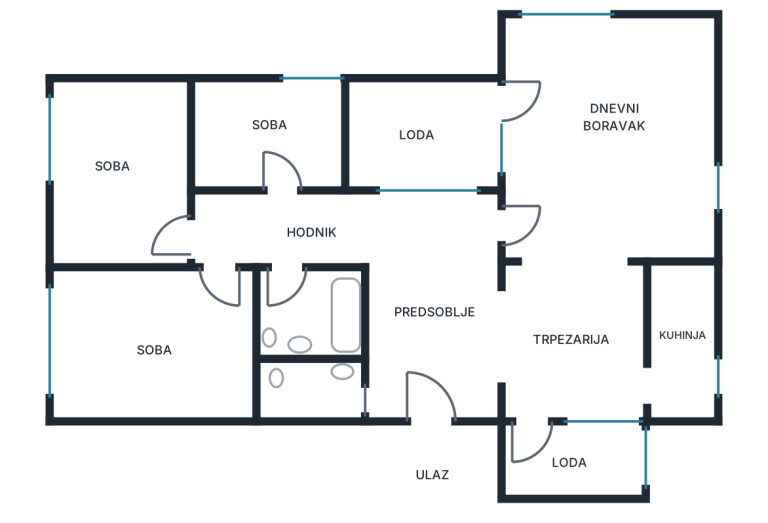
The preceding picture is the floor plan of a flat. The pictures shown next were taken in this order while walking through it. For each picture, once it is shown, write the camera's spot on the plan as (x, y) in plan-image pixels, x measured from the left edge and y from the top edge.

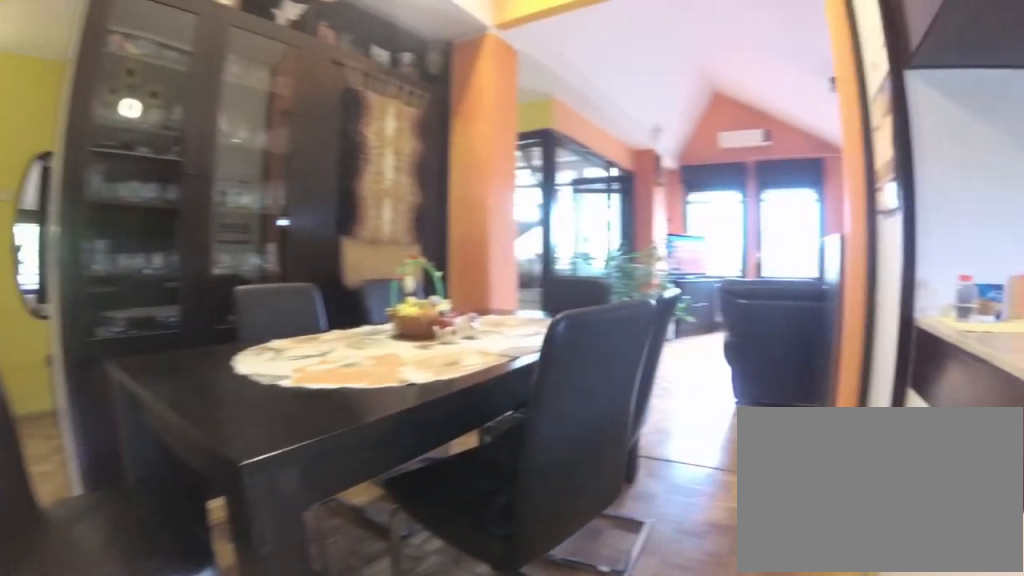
(647, 409)
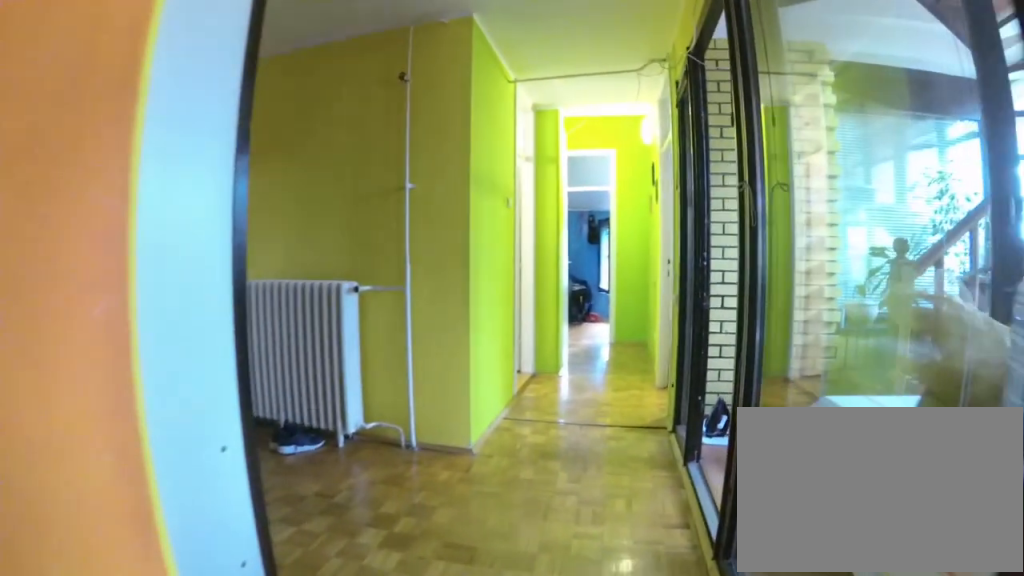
(554, 210)
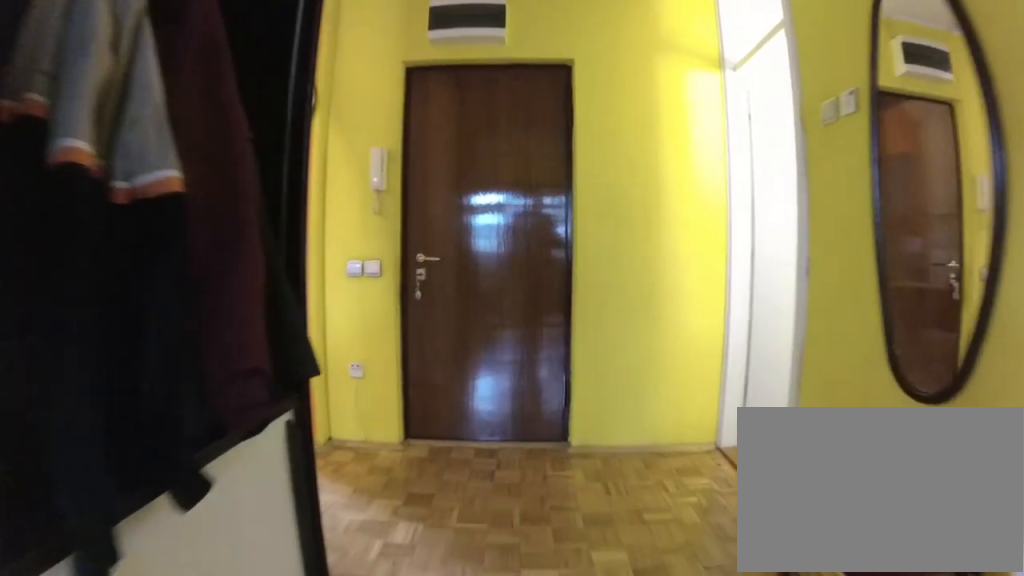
(406, 267)
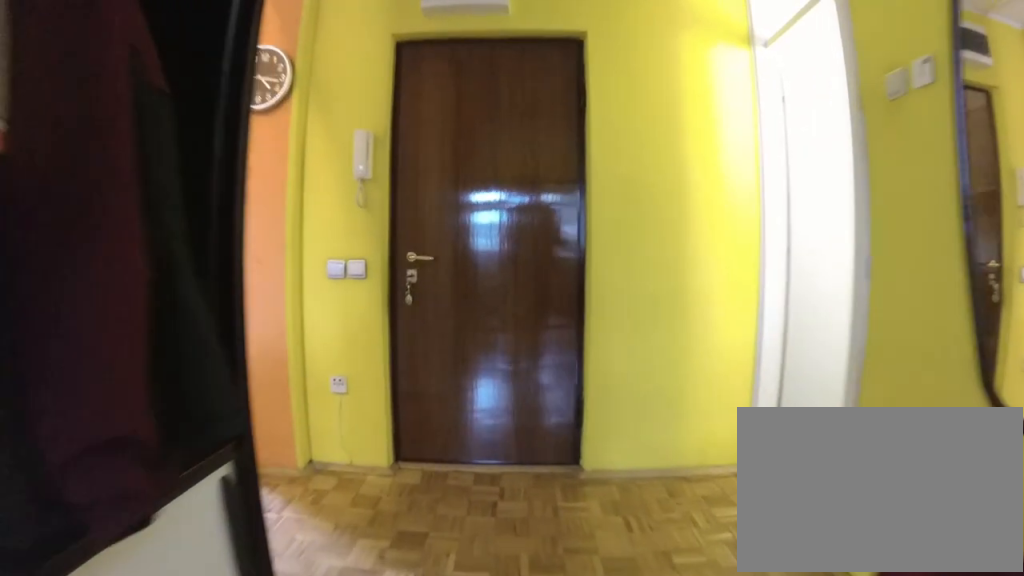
(412, 288)
